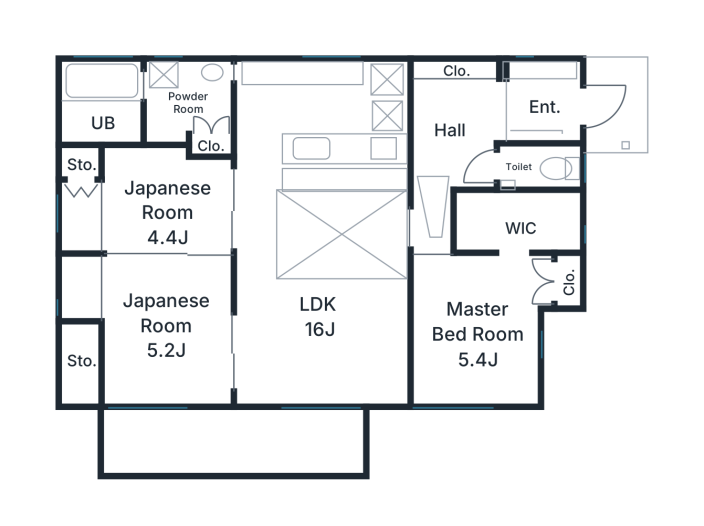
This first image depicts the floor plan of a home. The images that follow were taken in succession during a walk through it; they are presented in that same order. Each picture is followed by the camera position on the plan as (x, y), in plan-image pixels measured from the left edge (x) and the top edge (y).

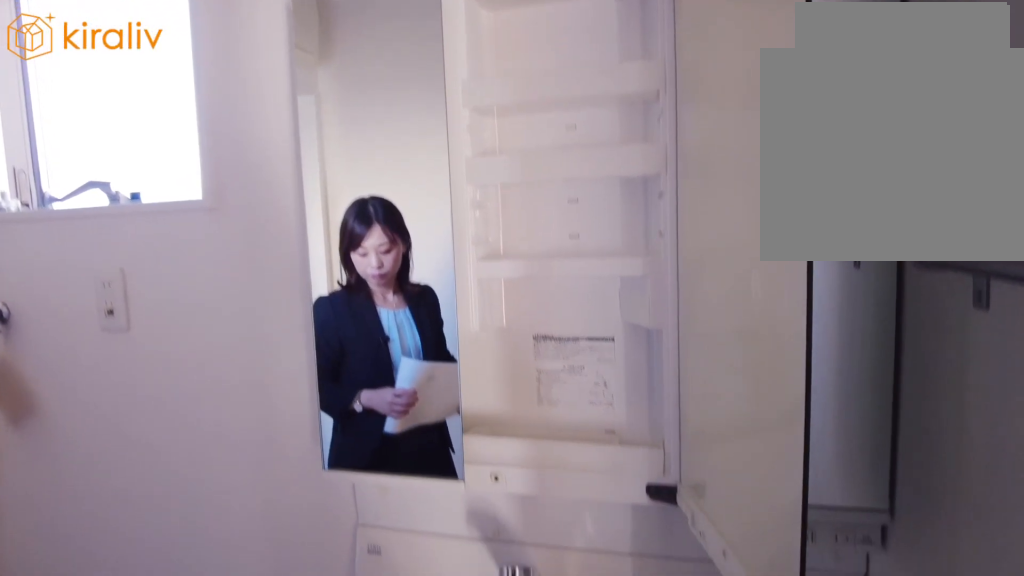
(170, 123)
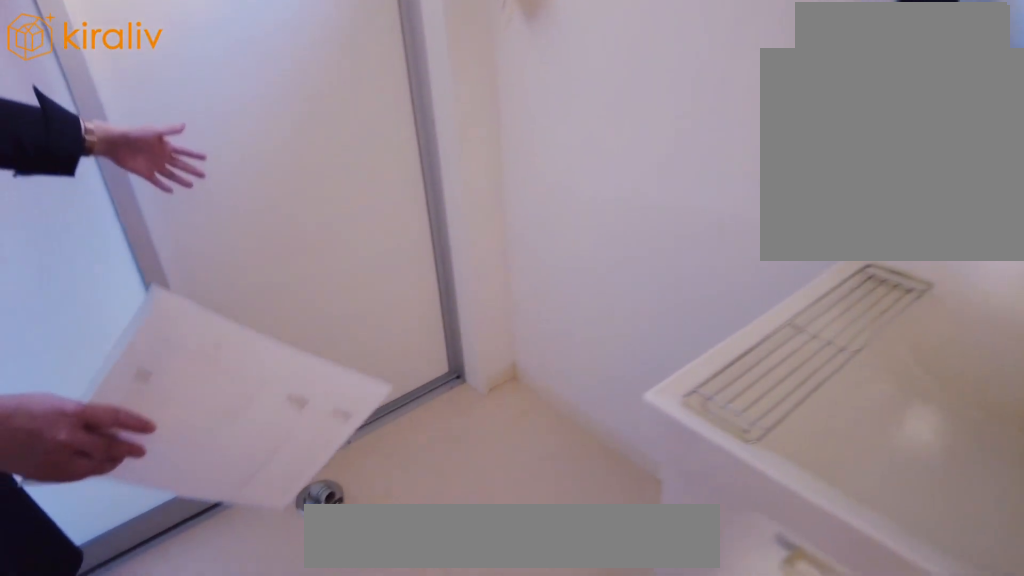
(168, 123)
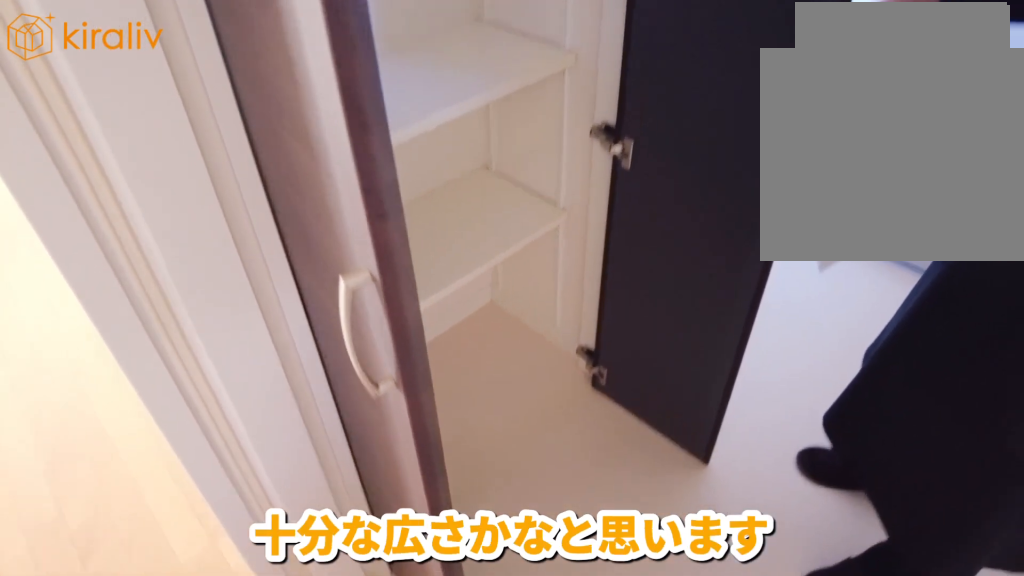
(155, 120)
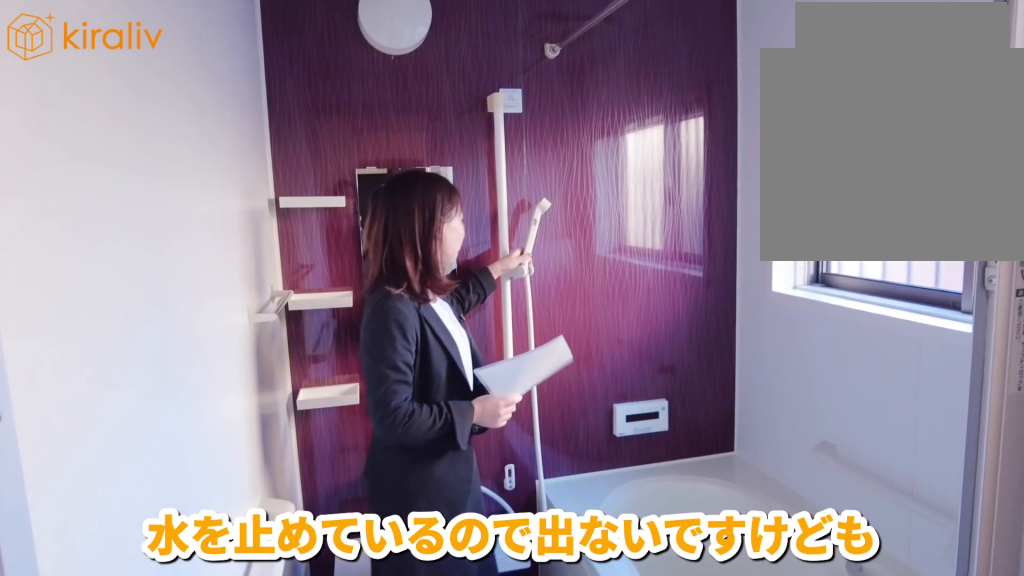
(107, 123)
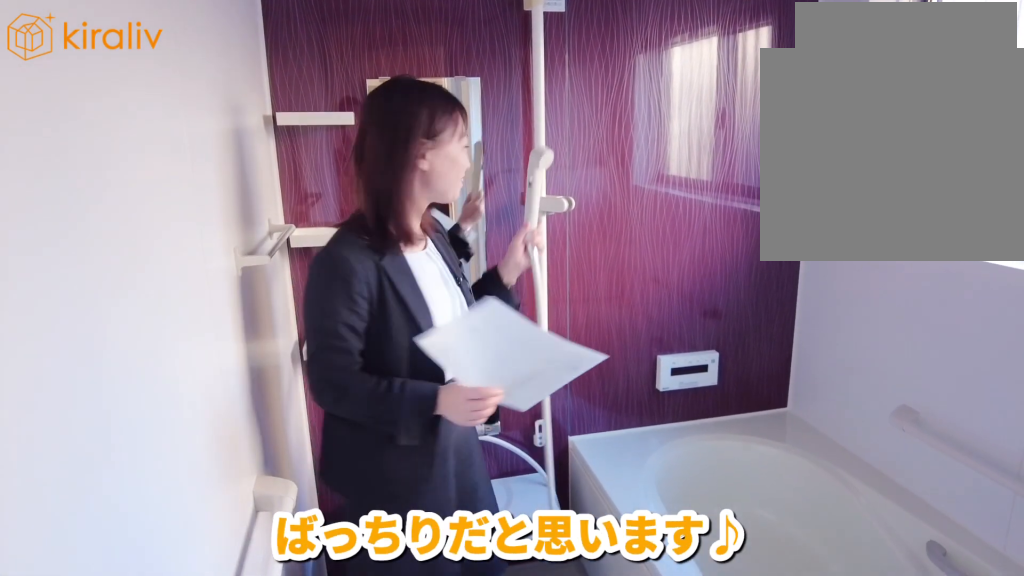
(107, 125)
